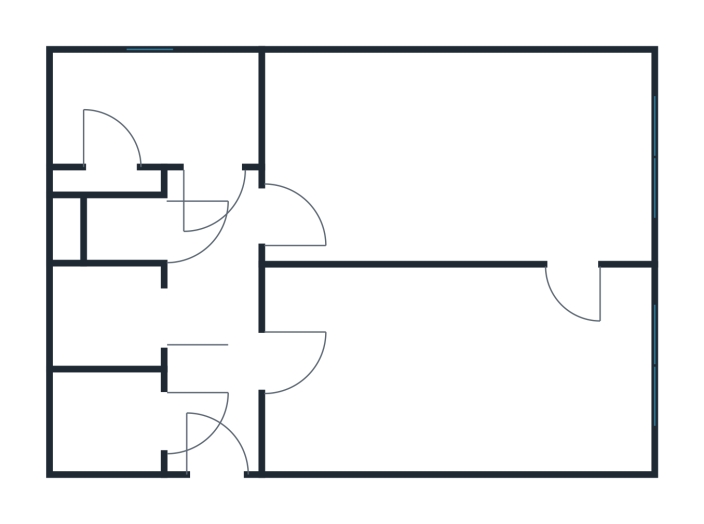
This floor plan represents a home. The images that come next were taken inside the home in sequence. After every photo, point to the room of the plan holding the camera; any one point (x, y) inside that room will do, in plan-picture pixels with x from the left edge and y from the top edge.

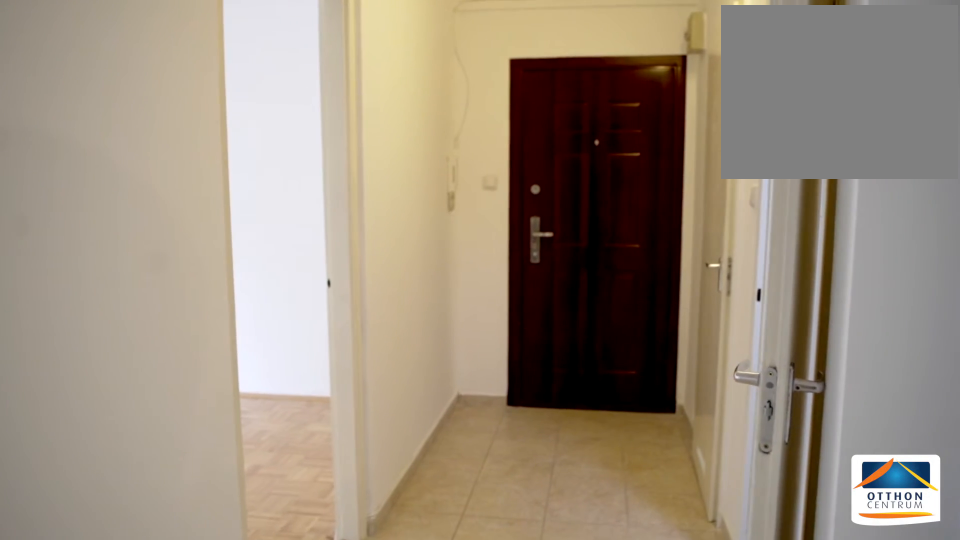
(212, 249)
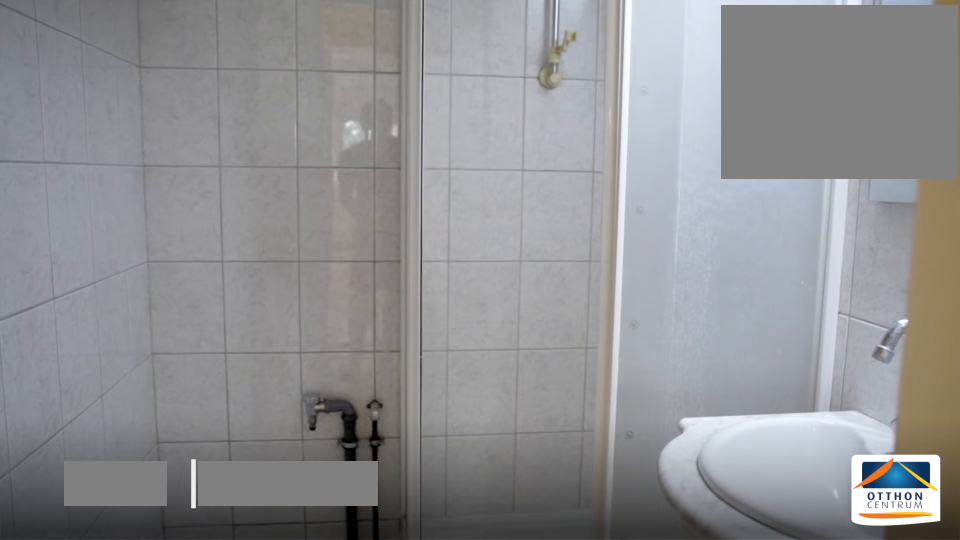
(127, 317)
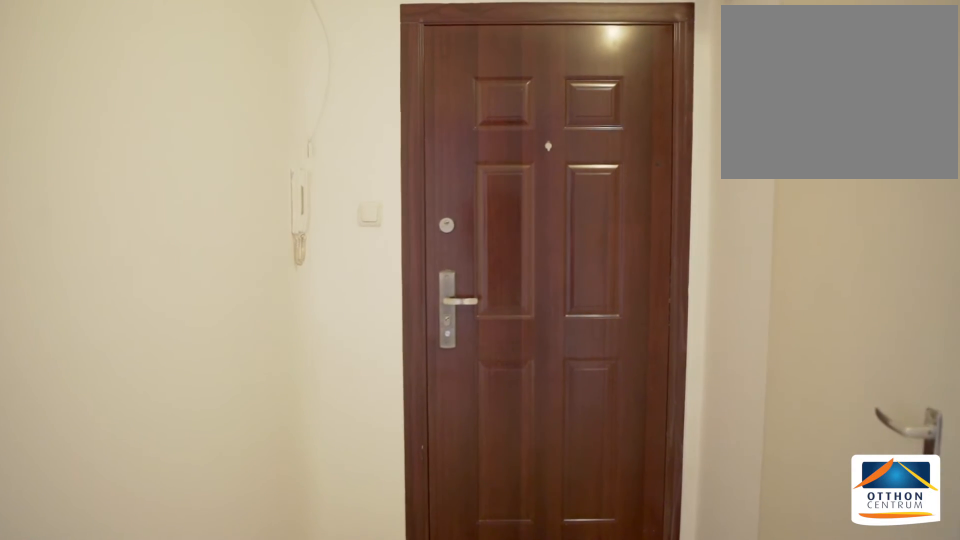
(228, 395)
